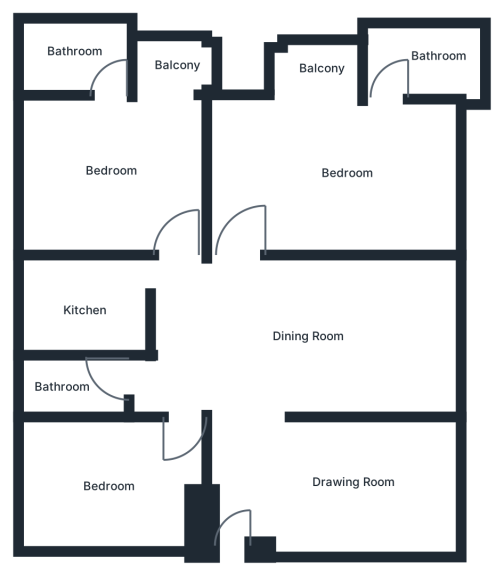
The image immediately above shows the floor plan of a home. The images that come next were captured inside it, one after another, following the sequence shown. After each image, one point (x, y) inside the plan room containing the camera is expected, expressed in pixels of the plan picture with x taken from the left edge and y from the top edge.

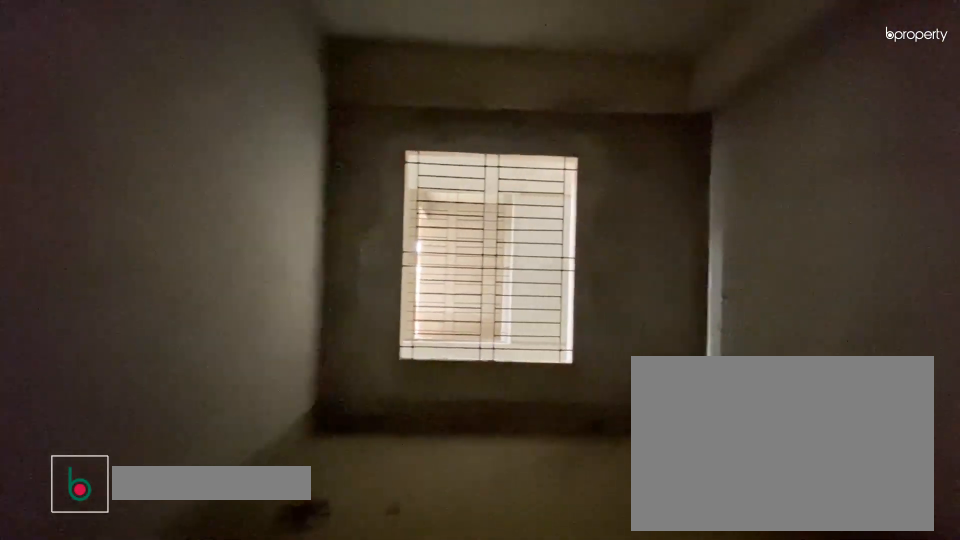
(341, 488)
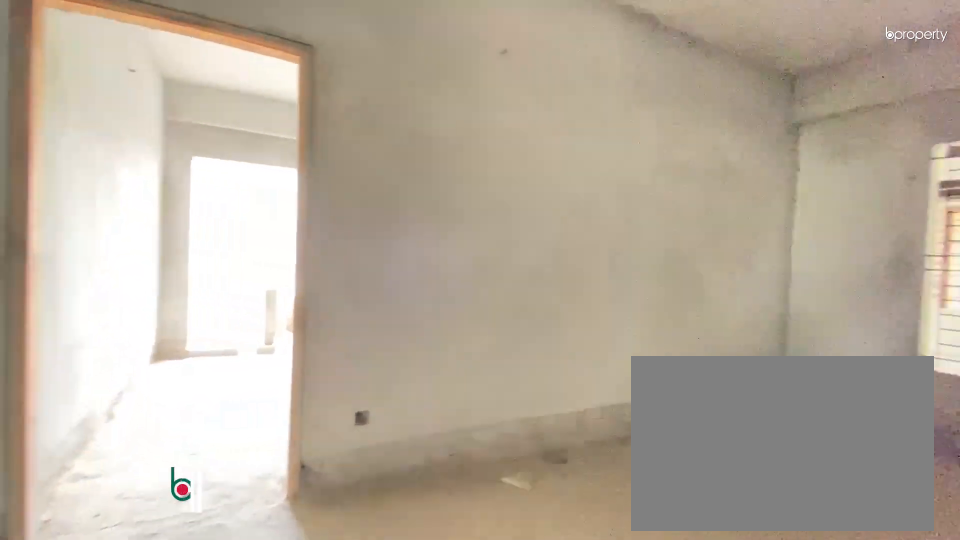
(266, 329)
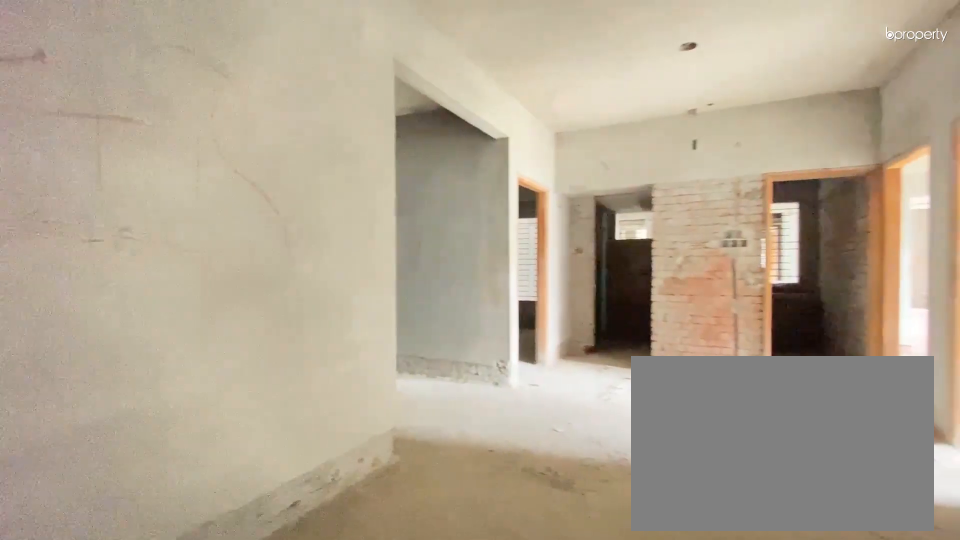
(266, 329)
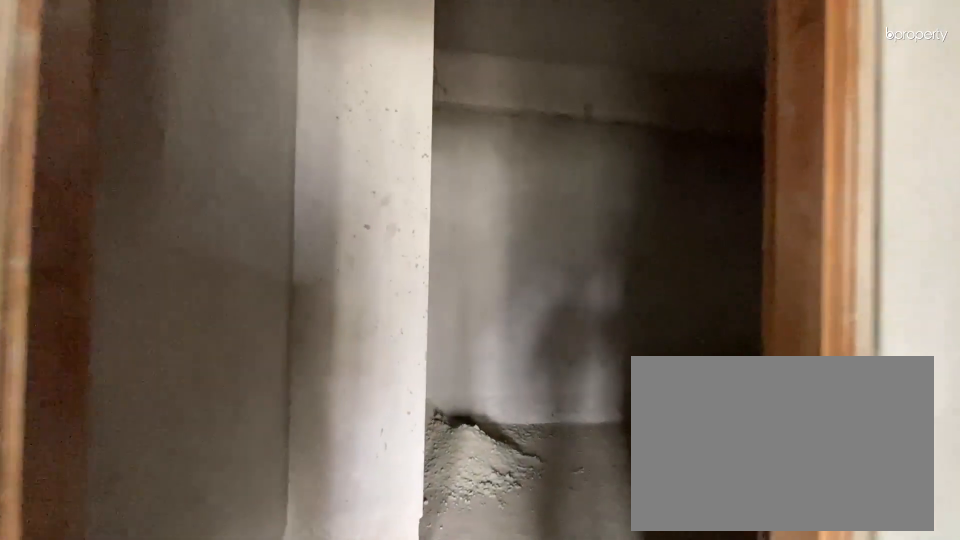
(136, 466)
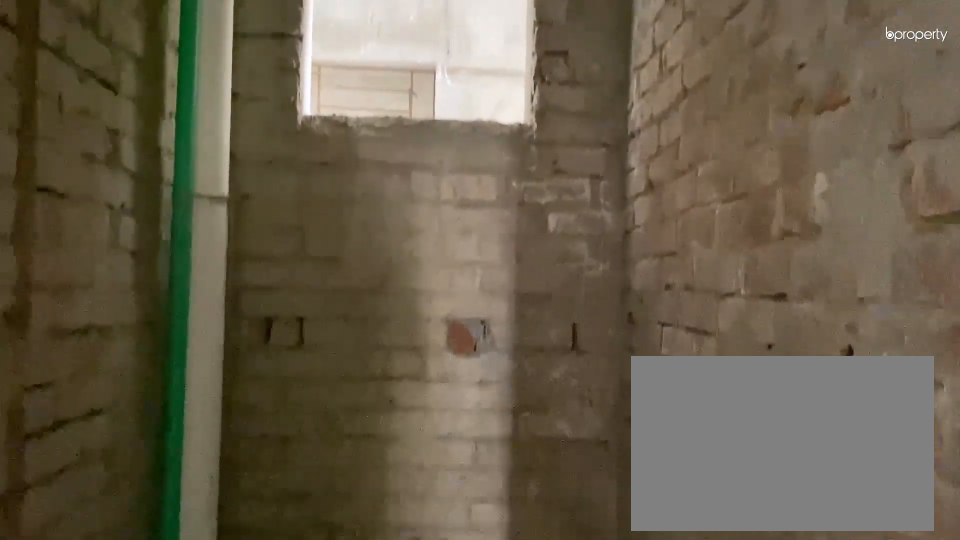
(73, 387)
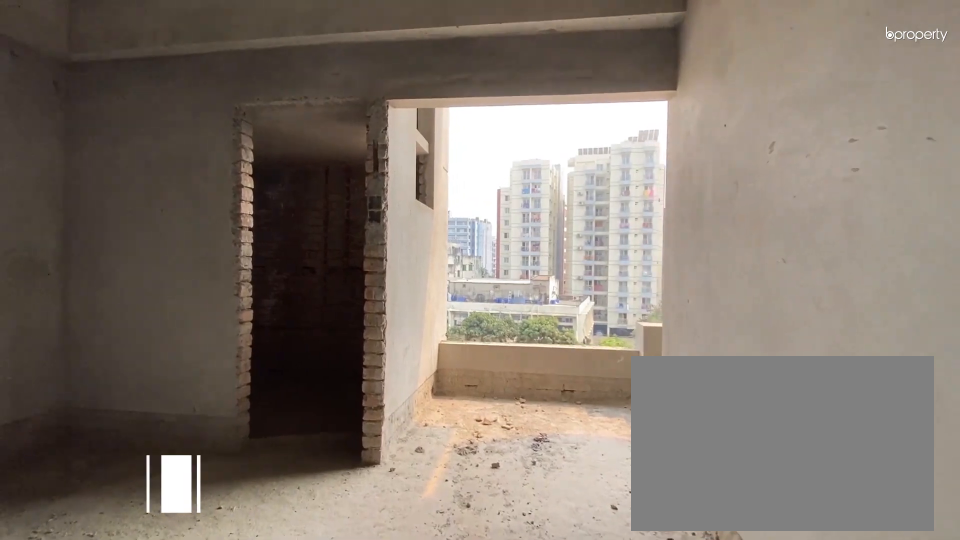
(113, 163)
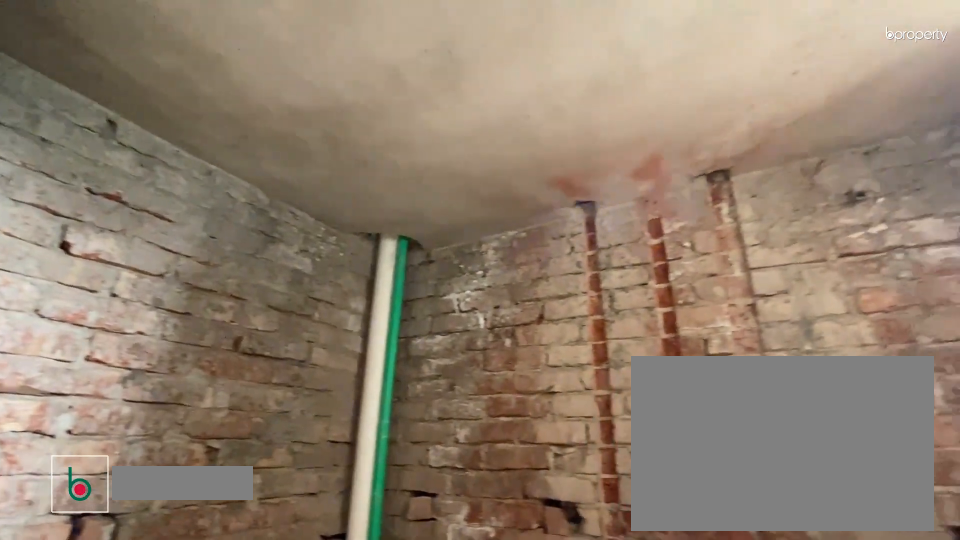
(85, 54)
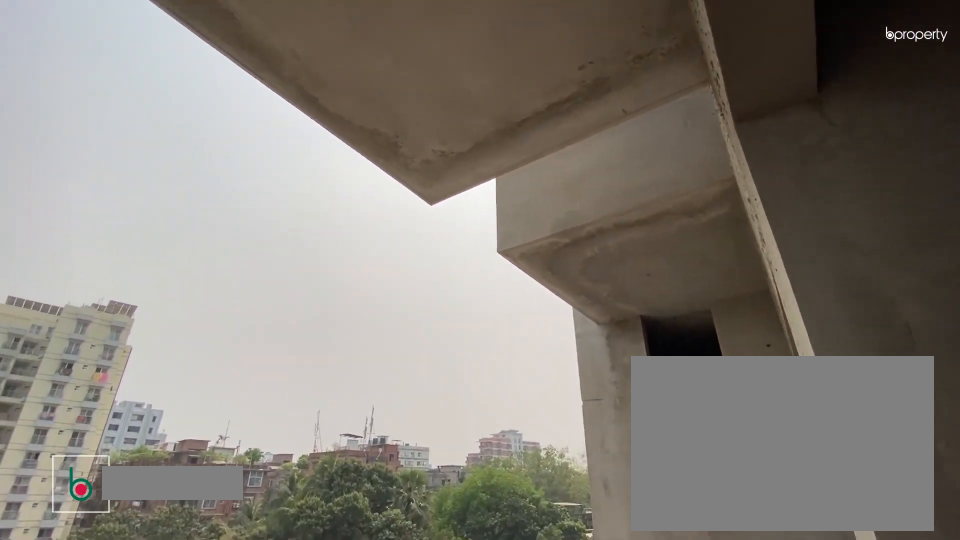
(167, 64)
